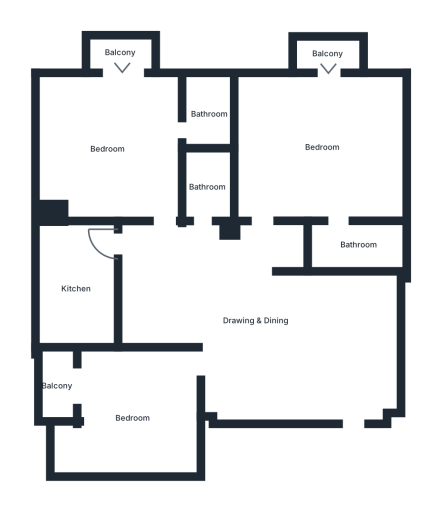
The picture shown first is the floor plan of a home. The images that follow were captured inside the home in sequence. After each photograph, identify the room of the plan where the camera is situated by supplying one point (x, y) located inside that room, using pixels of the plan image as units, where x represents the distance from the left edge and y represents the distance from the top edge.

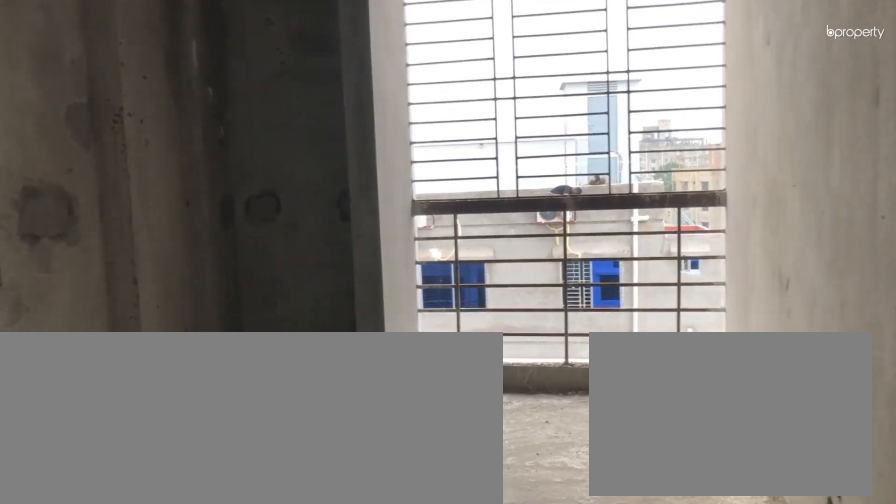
(131, 418)
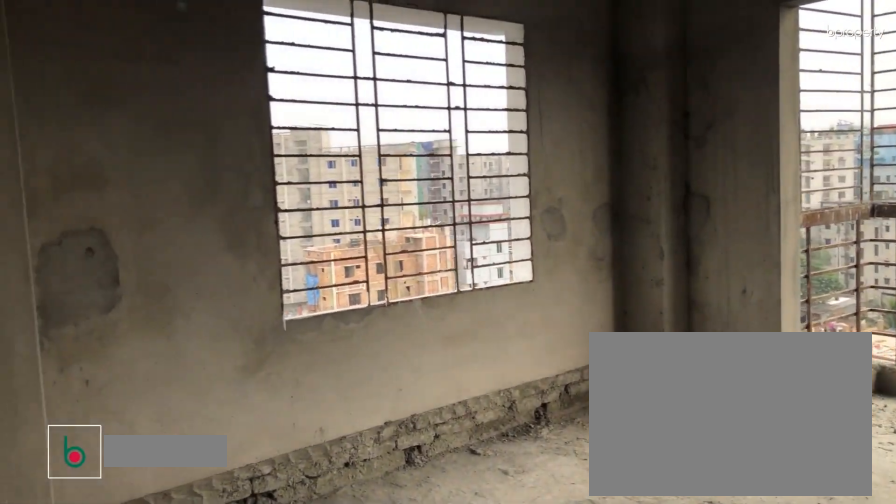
(108, 148)
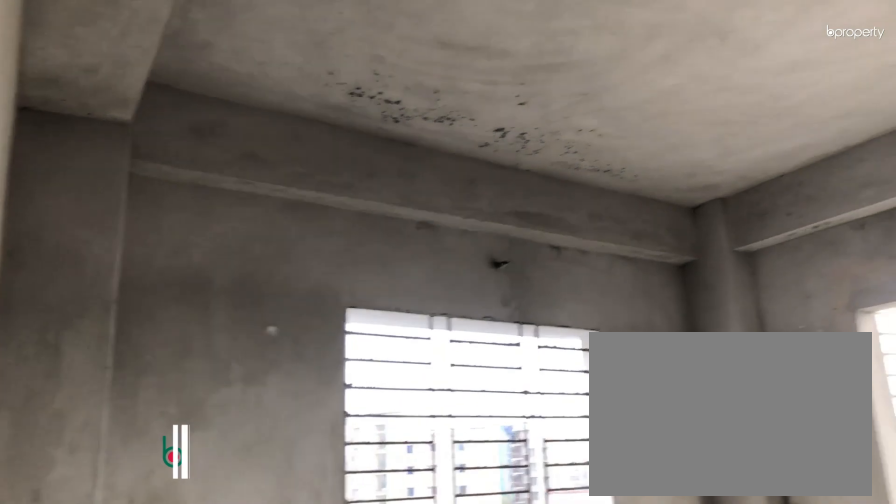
(108, 148)
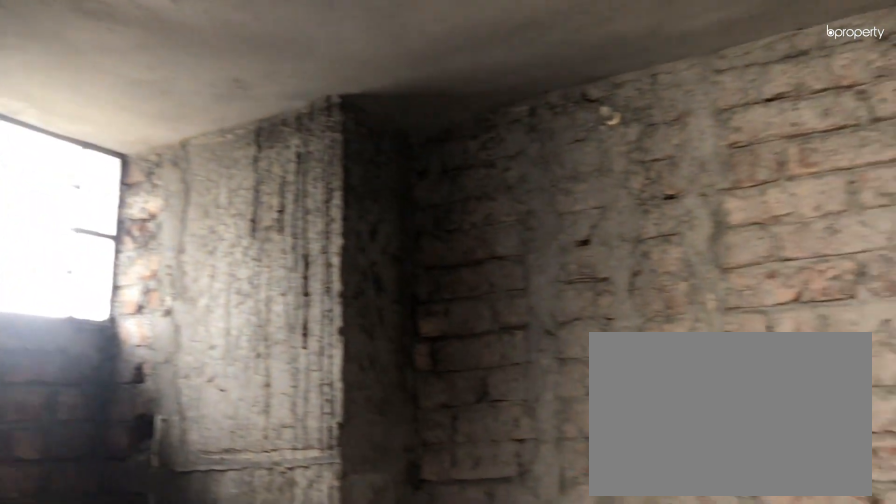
(208, 113)
